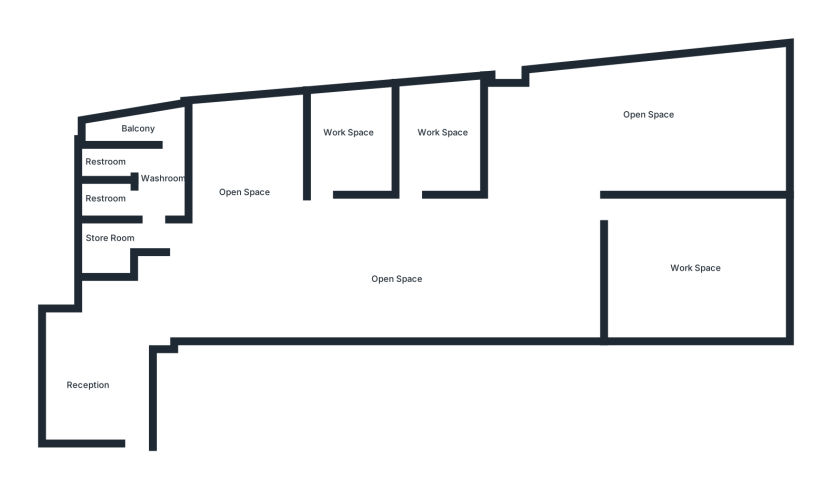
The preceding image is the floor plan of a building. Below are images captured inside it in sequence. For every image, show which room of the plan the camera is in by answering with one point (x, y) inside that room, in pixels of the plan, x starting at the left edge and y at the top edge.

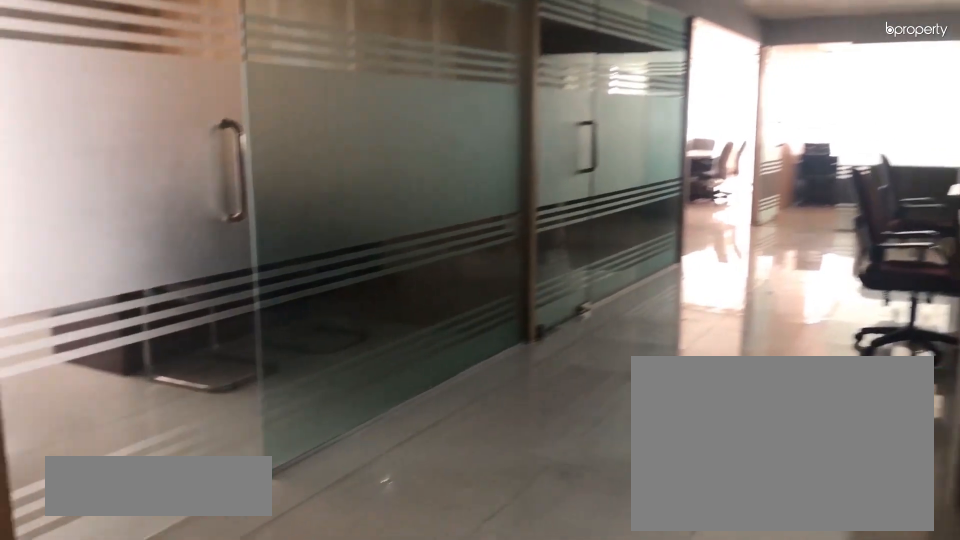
(380, 283)
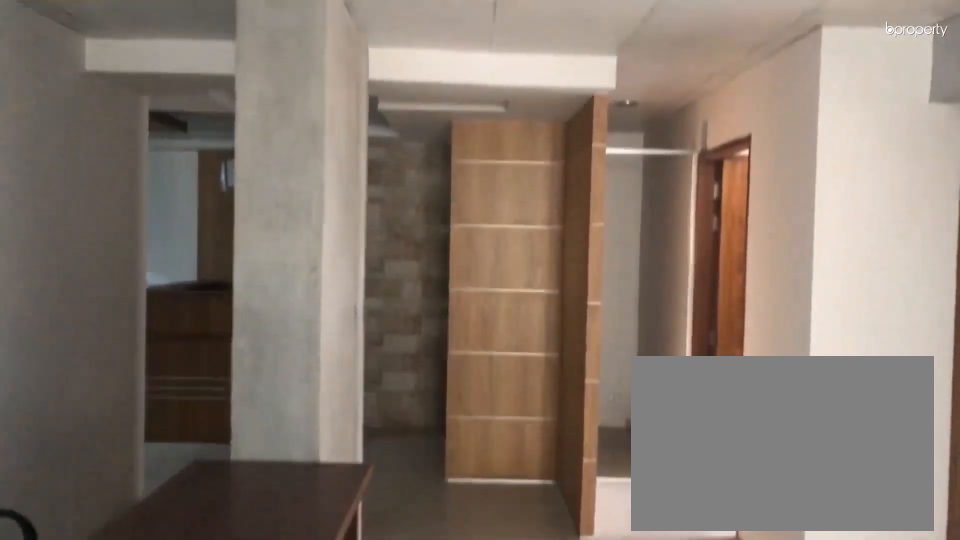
(380, 283)
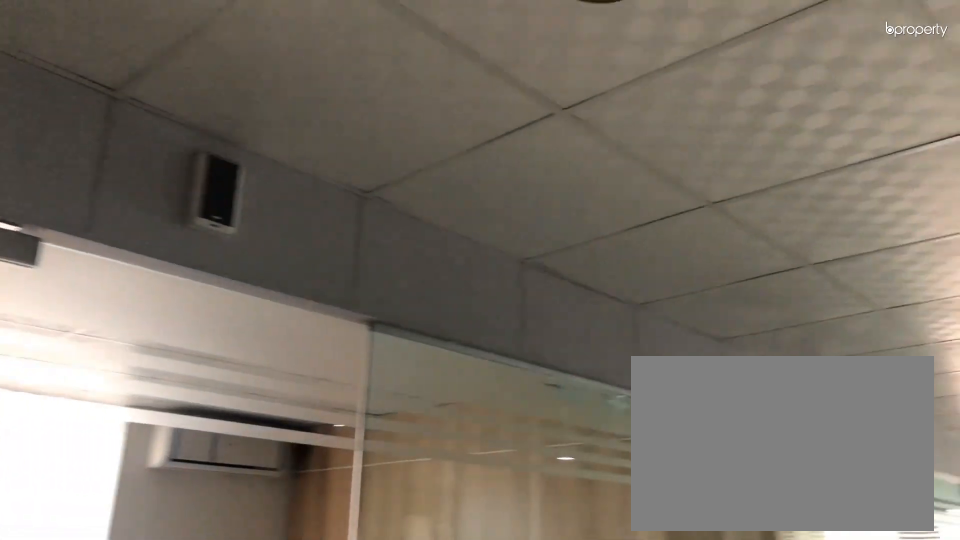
(376, 285)
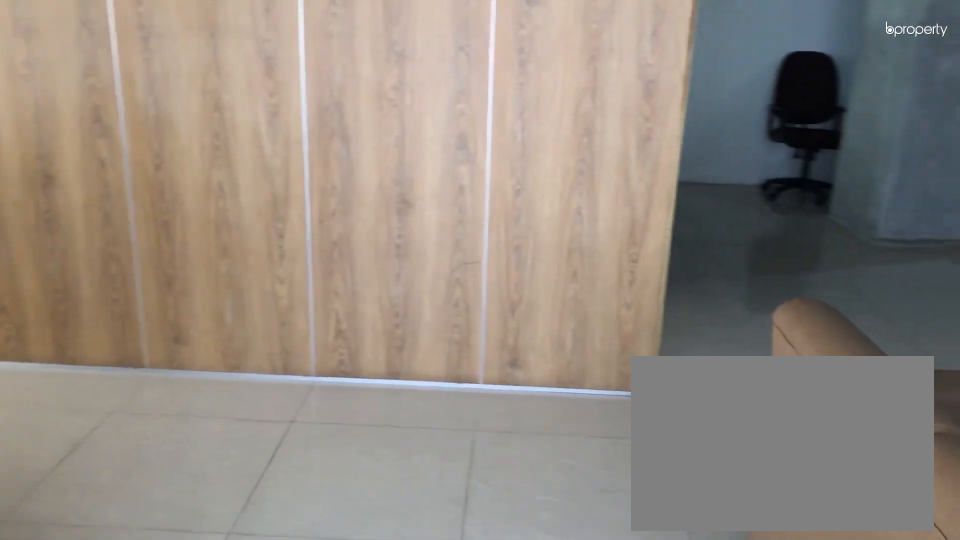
(658, 125)
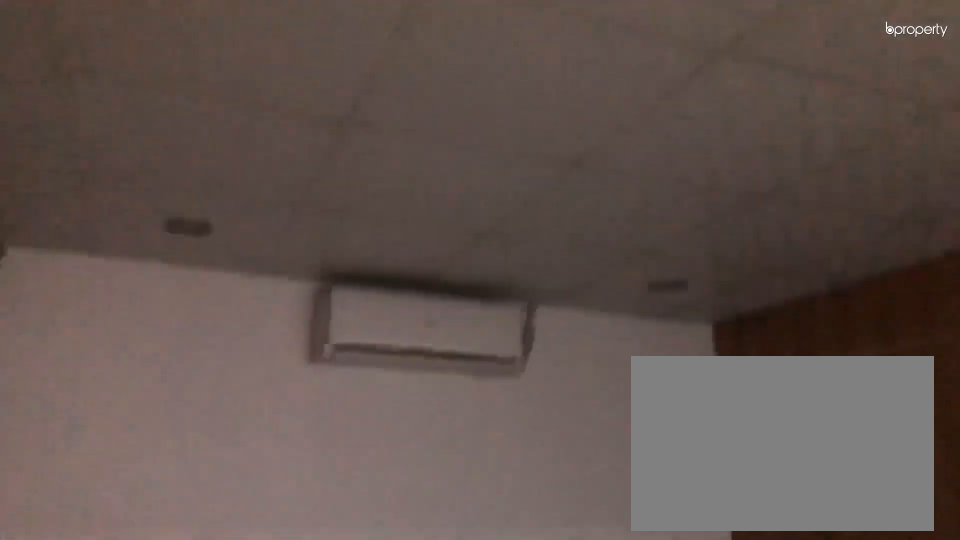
(426, 145)
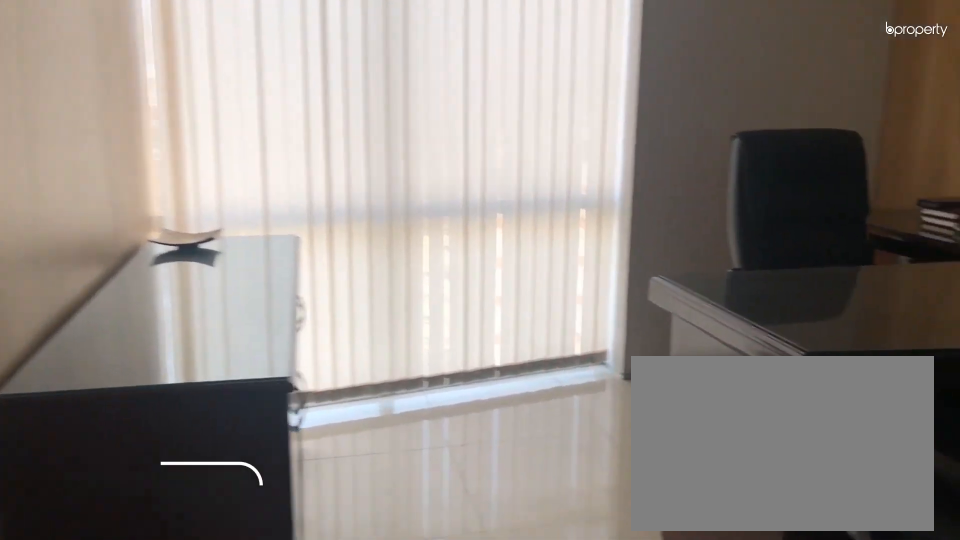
(335, 145)
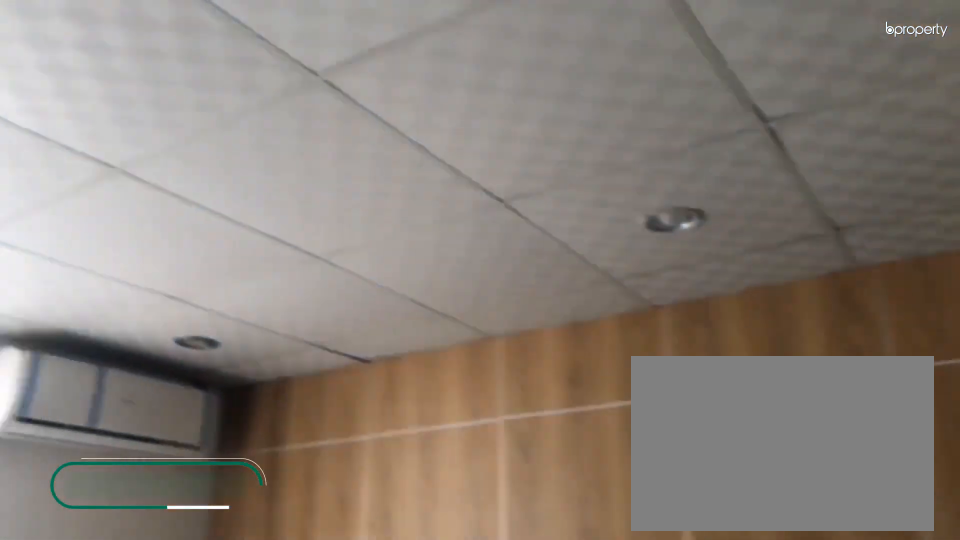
(335, 145)
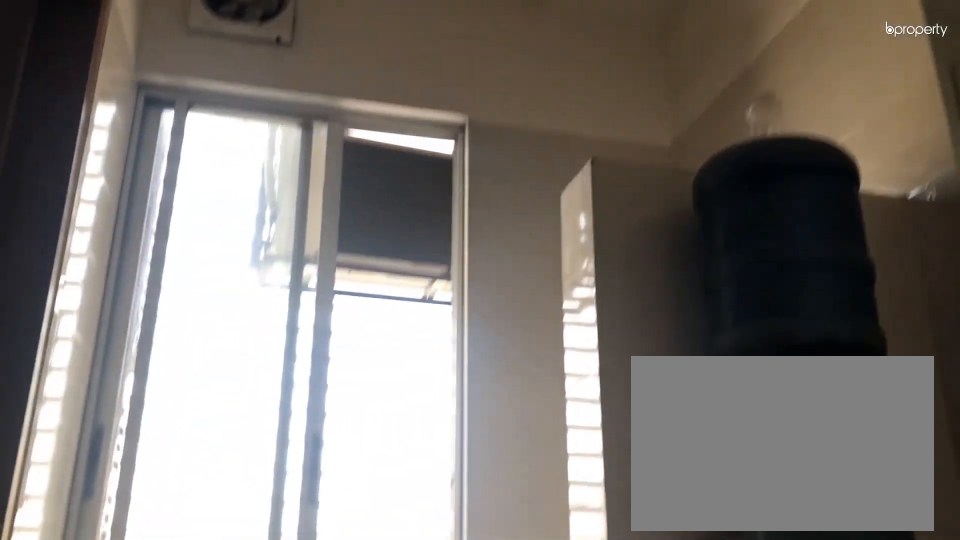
(161, 197)
